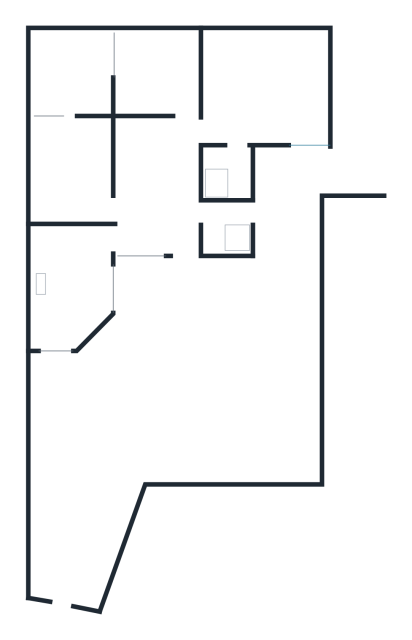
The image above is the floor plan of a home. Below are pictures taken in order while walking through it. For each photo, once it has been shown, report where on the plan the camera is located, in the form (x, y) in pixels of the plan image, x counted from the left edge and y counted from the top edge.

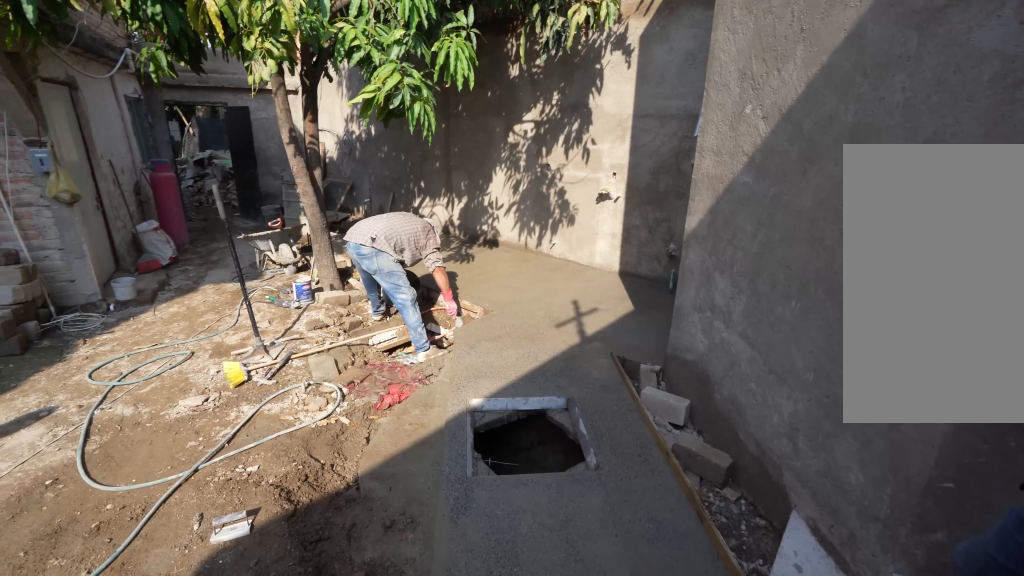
(141, 362)
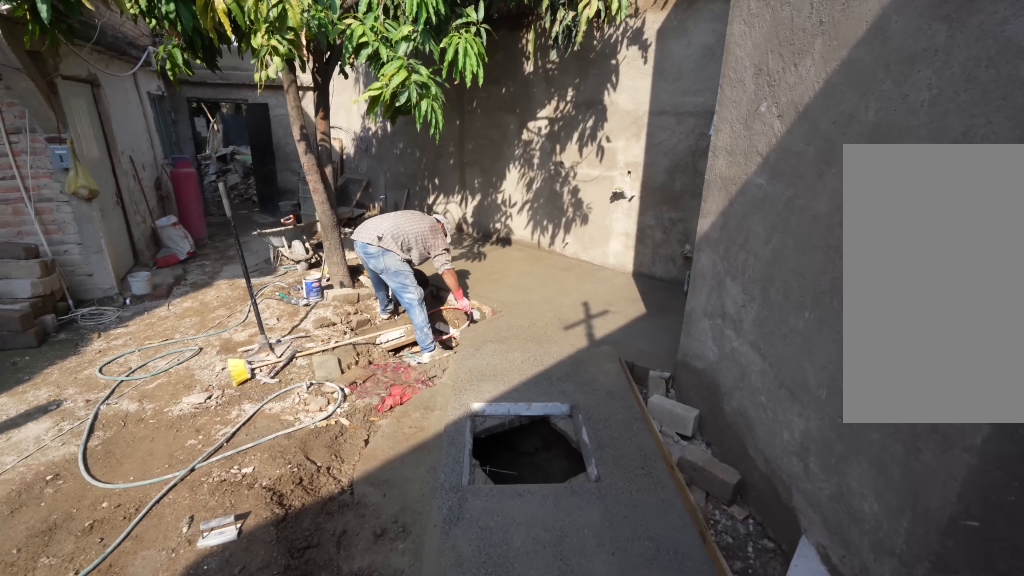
(143, 360)
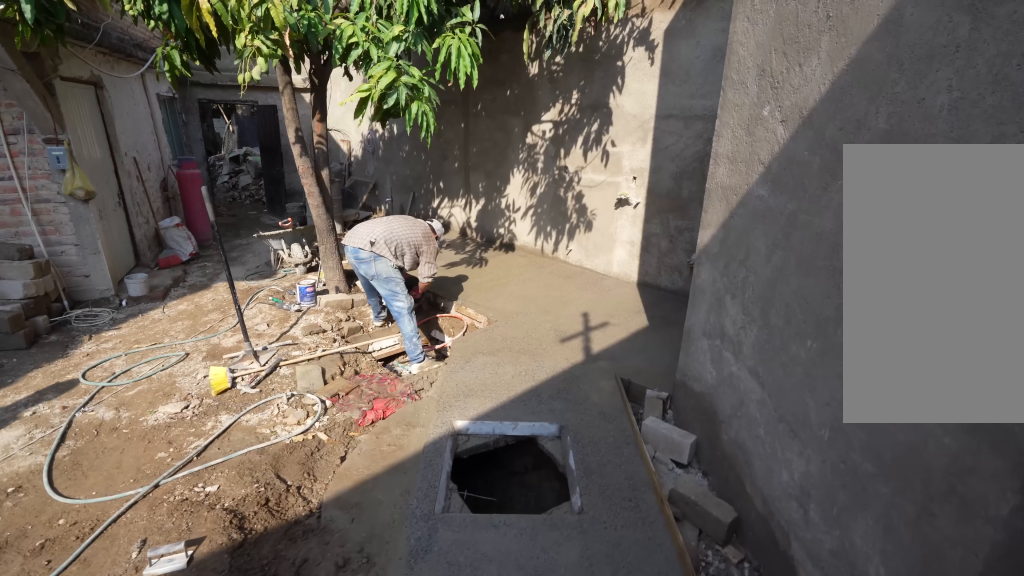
(143, 358)
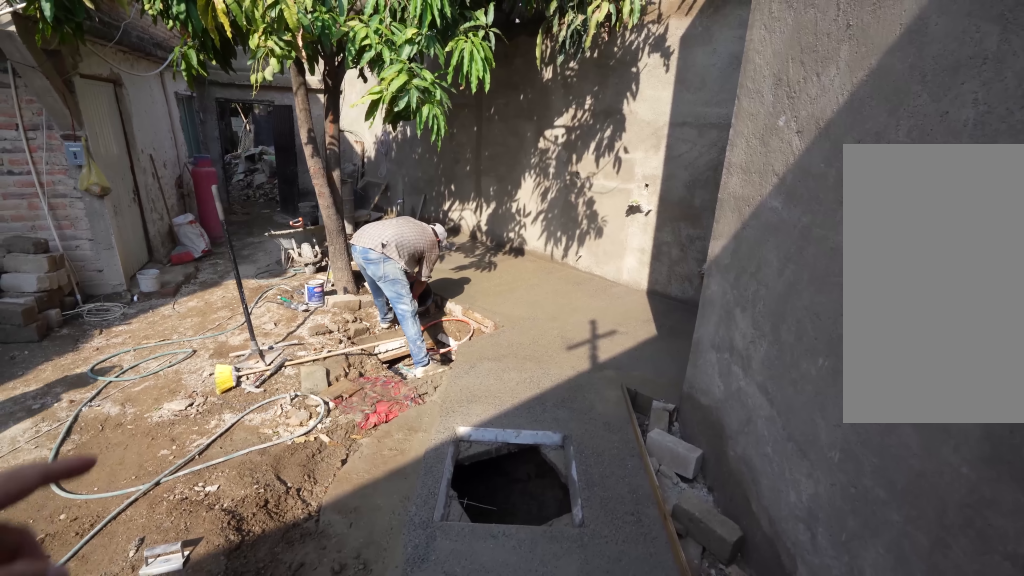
(143, 358)
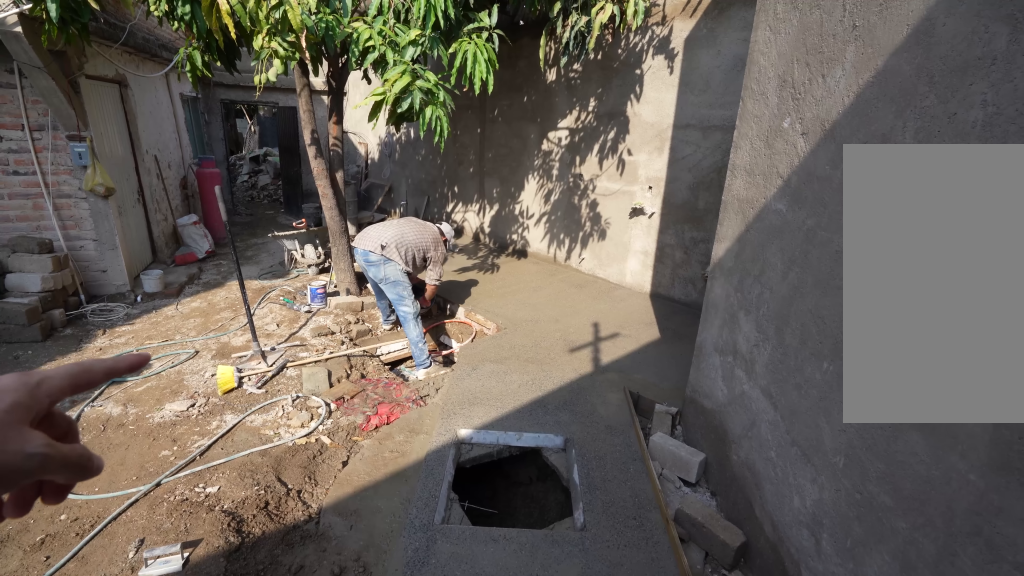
(143, 358)
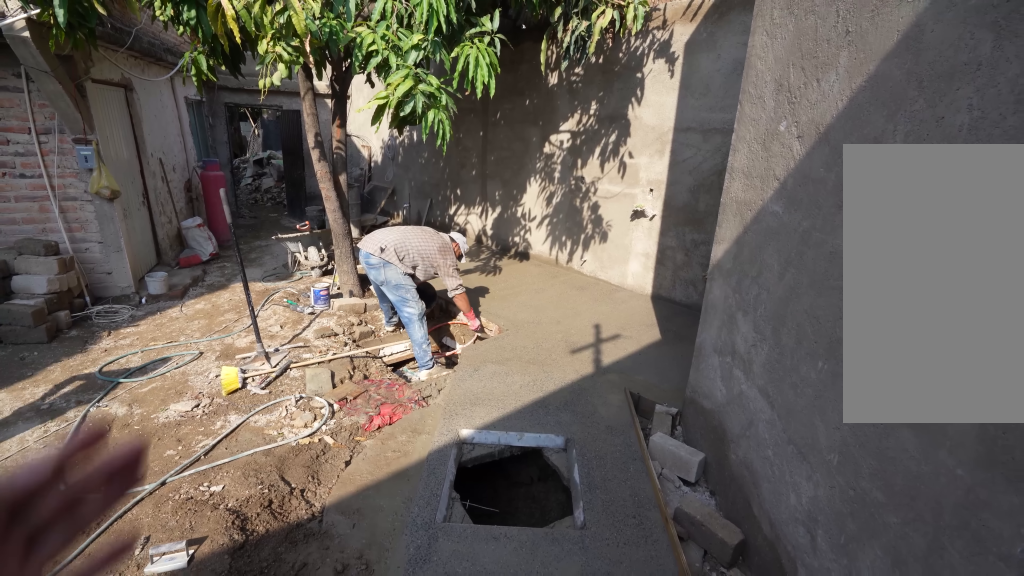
(156, 361)
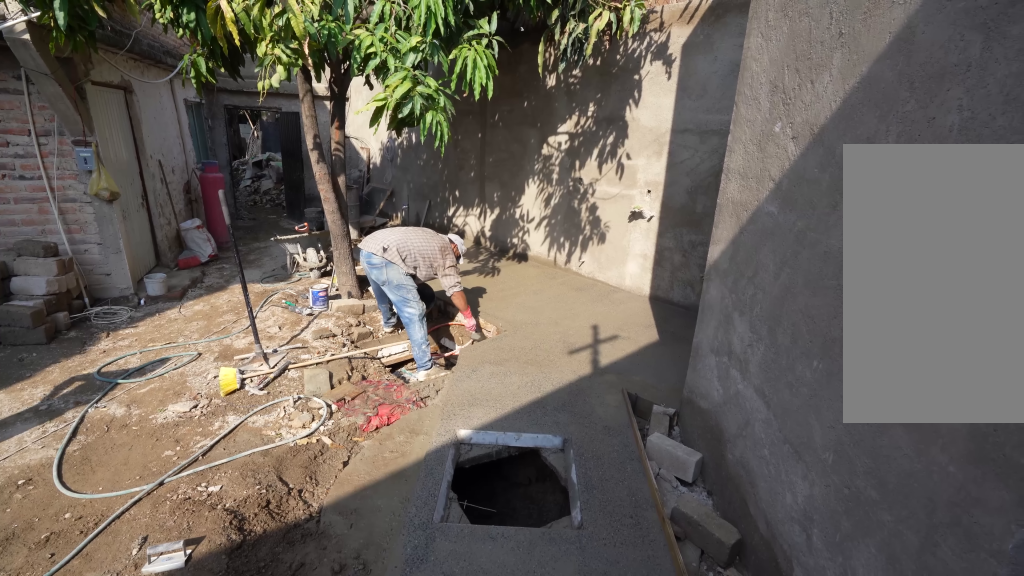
(157, 363)
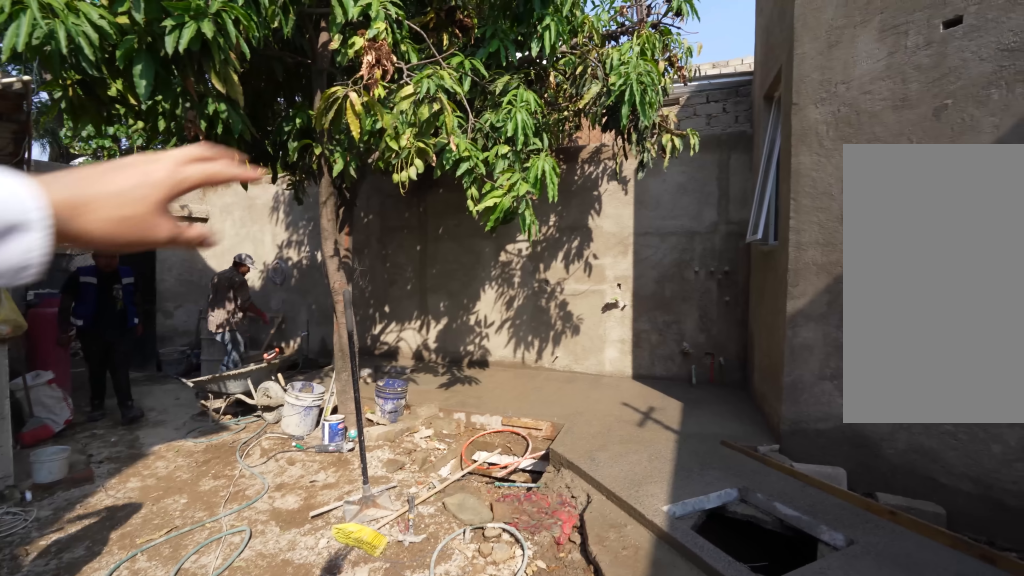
(183, 422)
